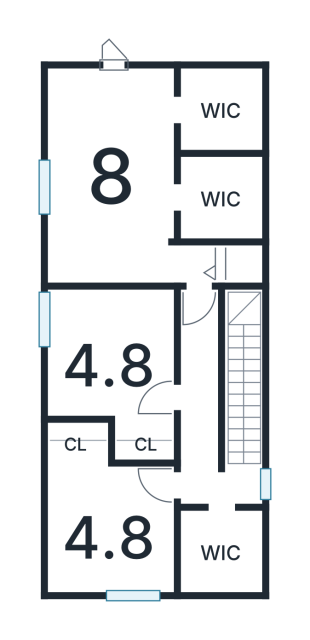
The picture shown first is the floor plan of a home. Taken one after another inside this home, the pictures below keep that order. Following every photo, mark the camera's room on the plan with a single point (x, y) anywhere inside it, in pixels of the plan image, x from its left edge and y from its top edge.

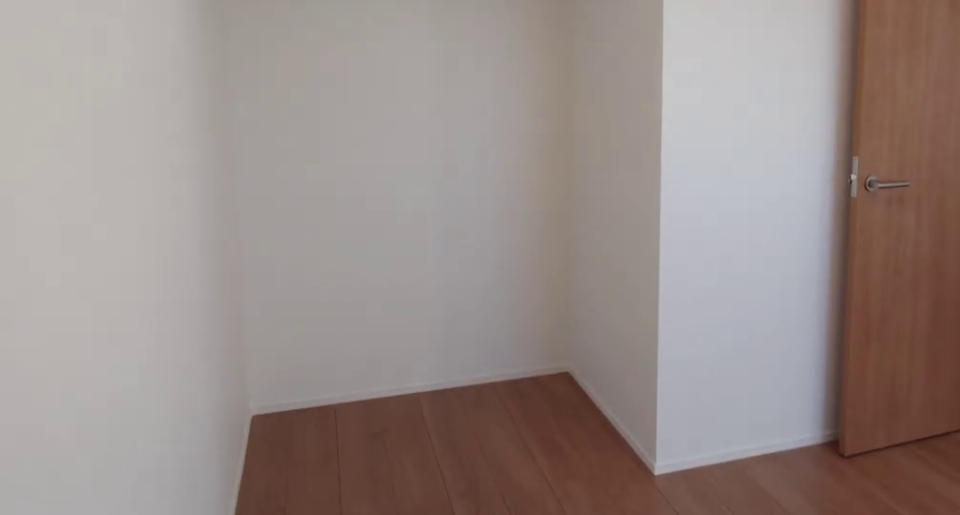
(107, 548)
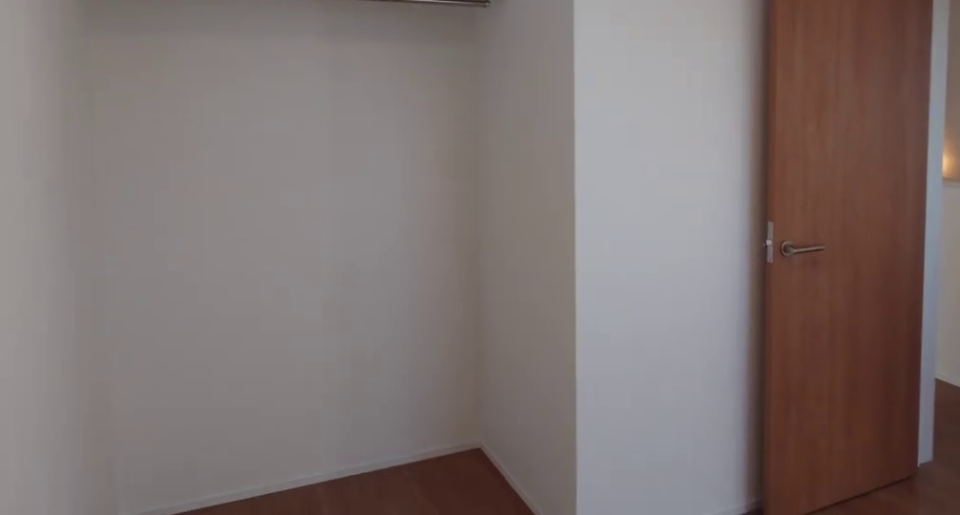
(107, 548)
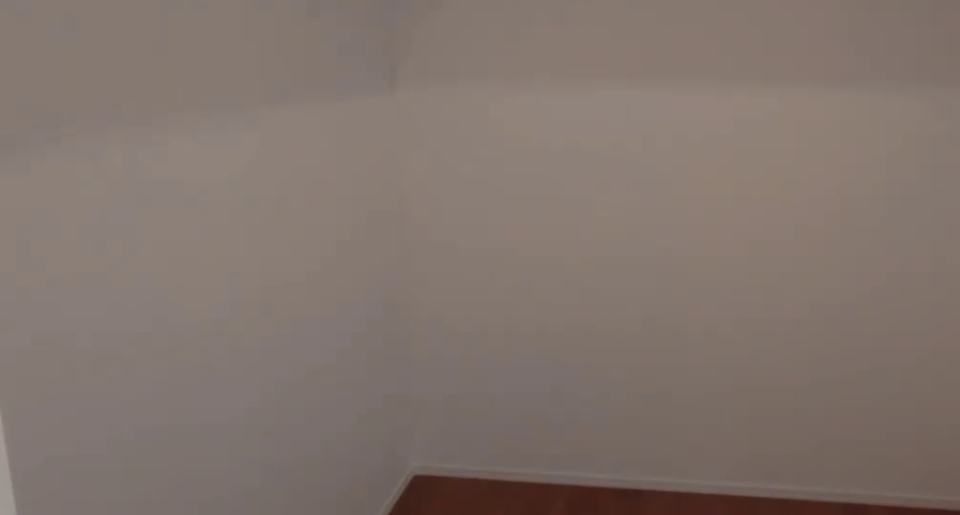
(217, 564)
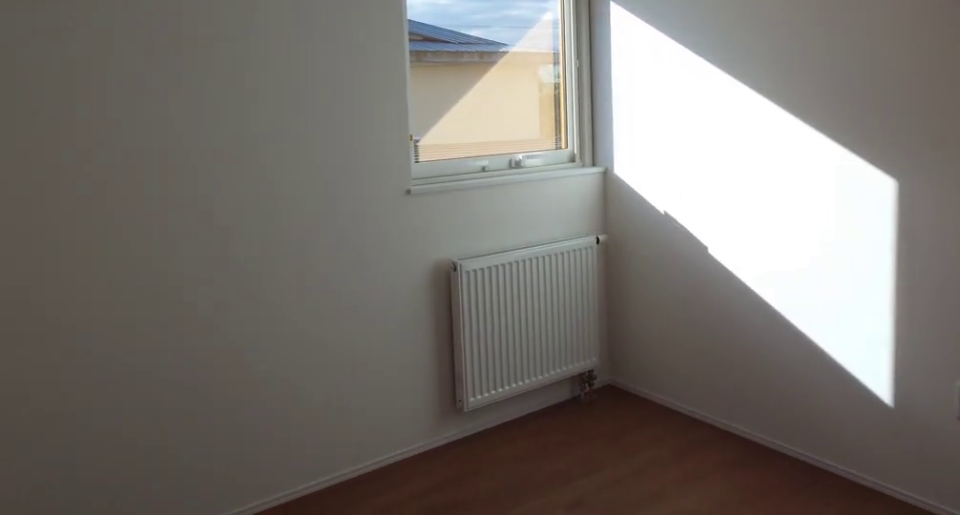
(114, 358)
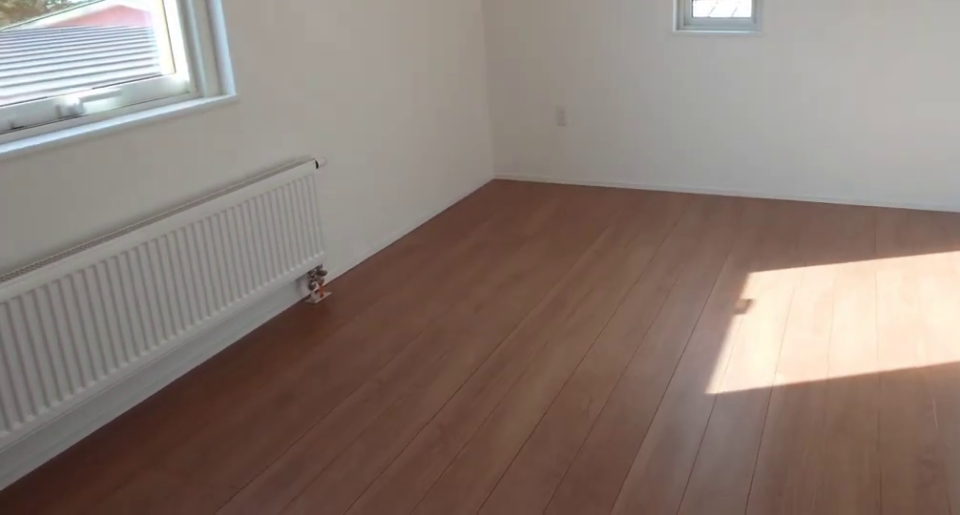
(107, 191)
